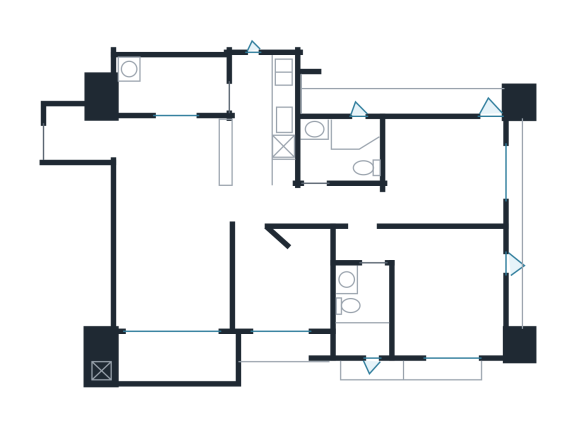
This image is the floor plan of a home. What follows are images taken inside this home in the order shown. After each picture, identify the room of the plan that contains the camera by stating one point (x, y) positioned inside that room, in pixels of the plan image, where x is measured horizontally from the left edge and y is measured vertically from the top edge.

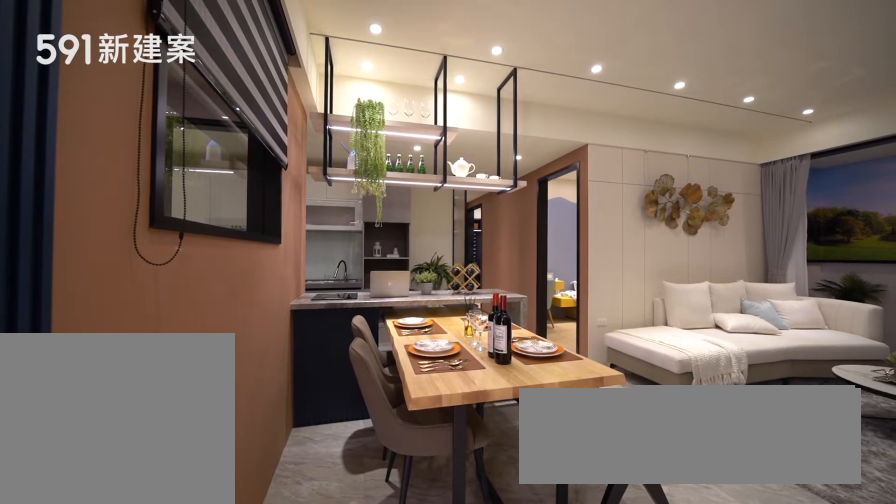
(178, 156)
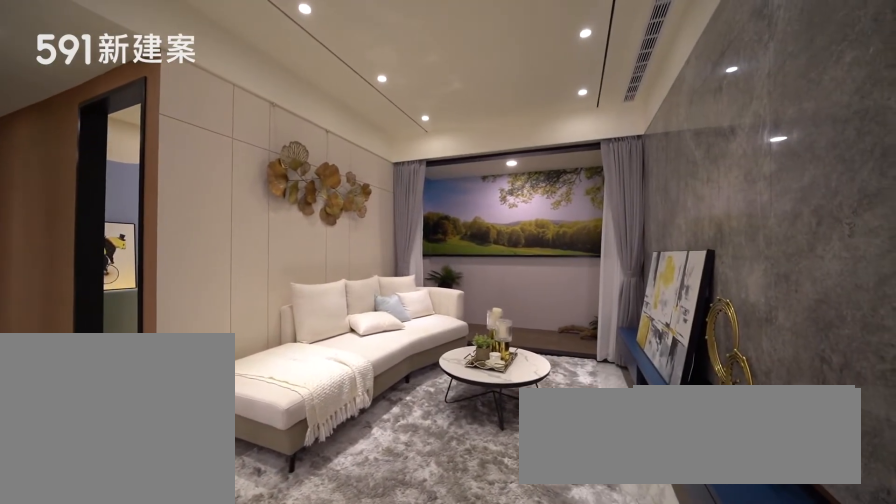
(174, 267)
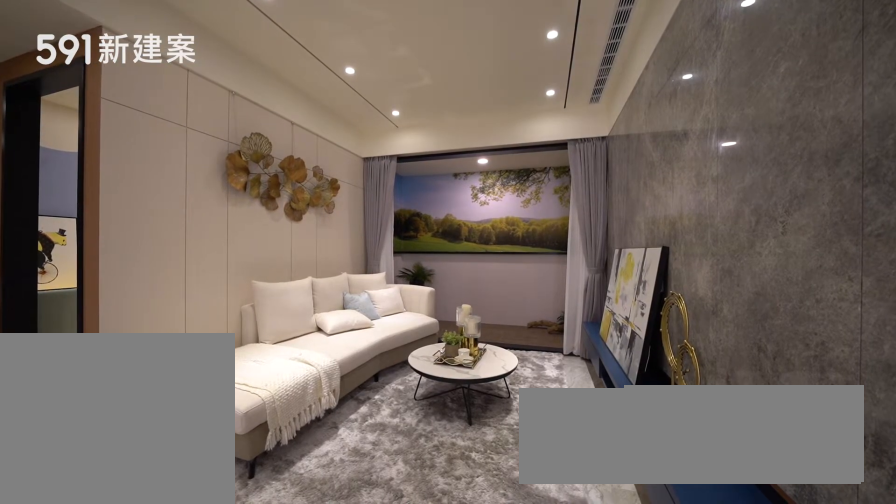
(174, 267)
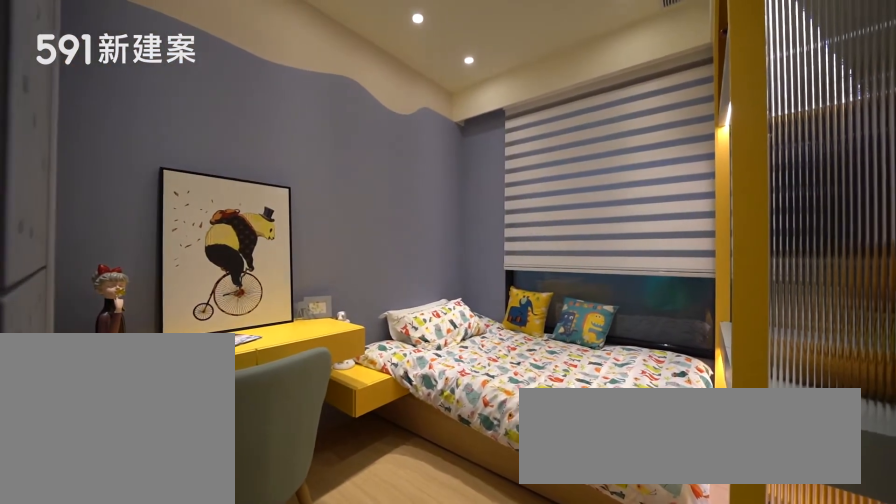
(286, 279)
